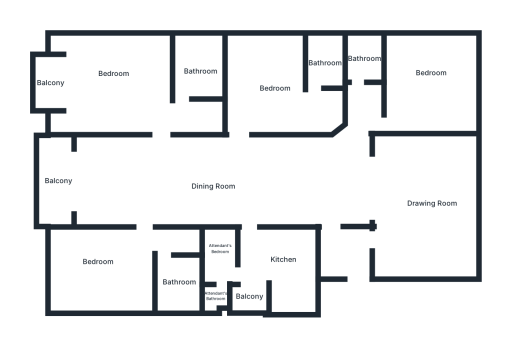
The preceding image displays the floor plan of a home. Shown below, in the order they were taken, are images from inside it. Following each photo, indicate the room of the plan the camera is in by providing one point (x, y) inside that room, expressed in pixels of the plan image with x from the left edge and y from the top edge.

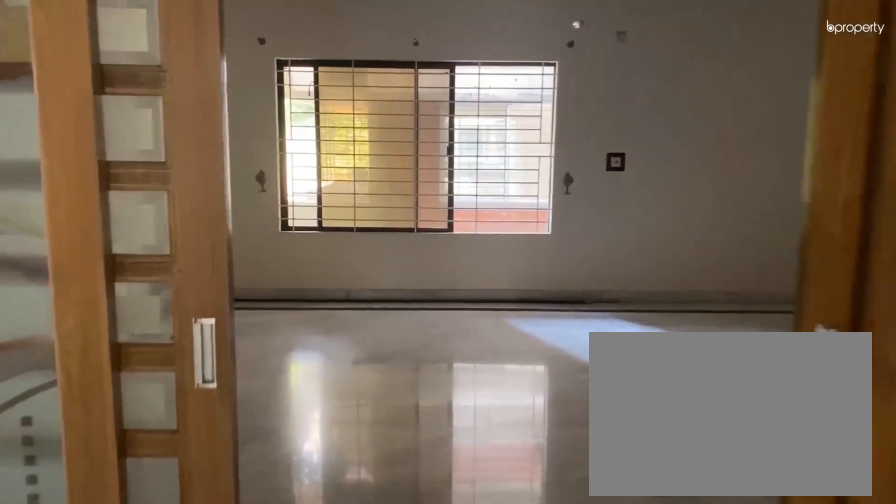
(423, 184)
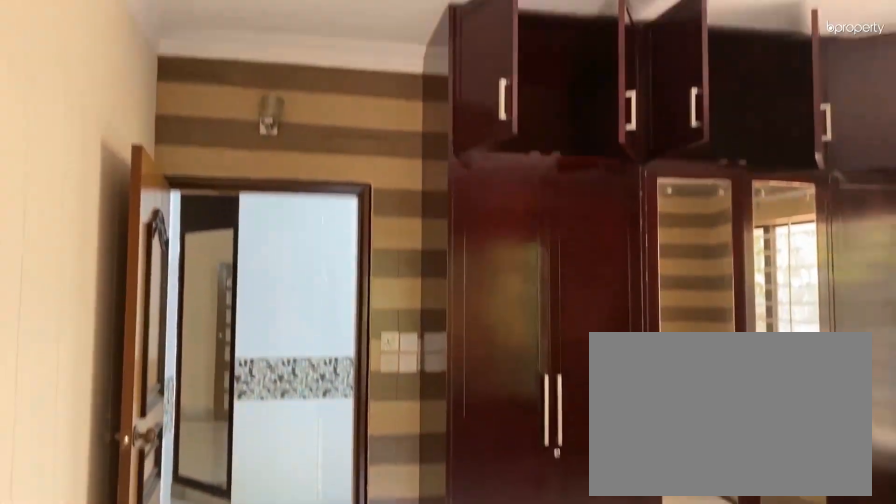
(430, 75)
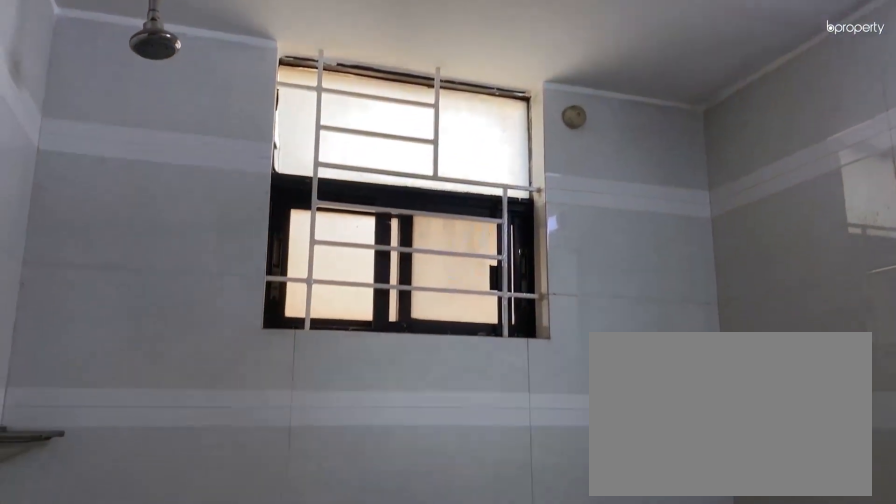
(362, 54)
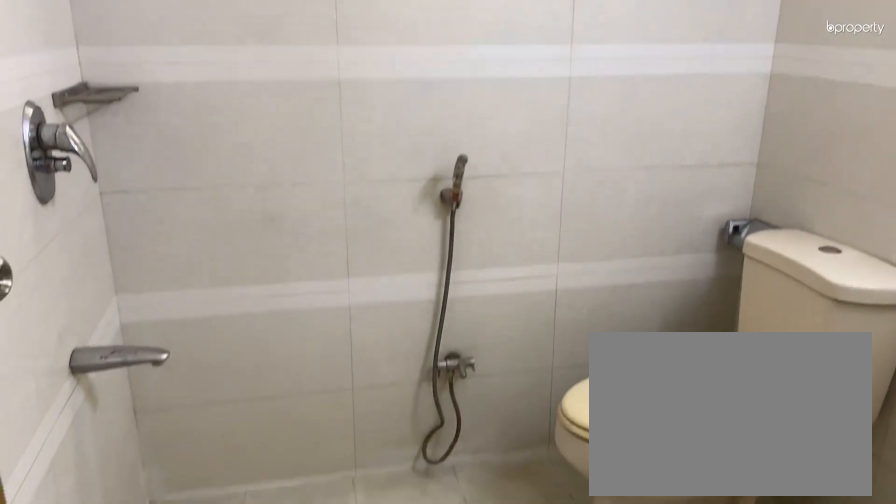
(362, 54)
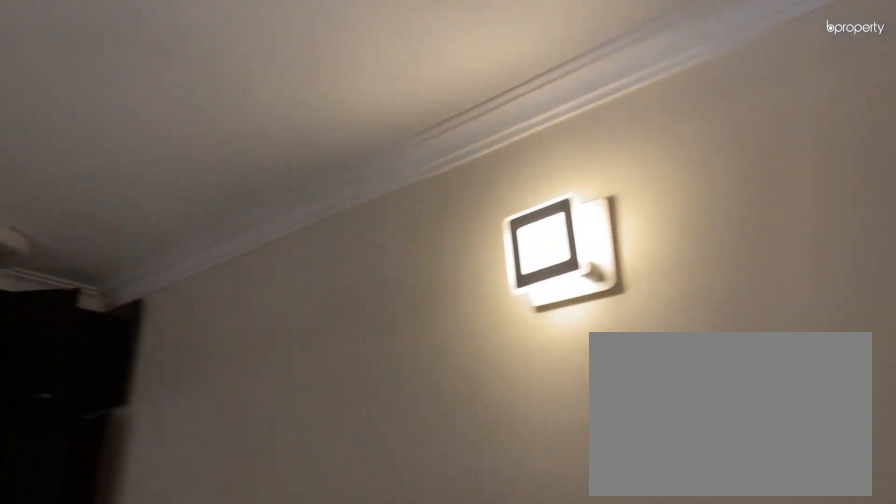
(284, 91)
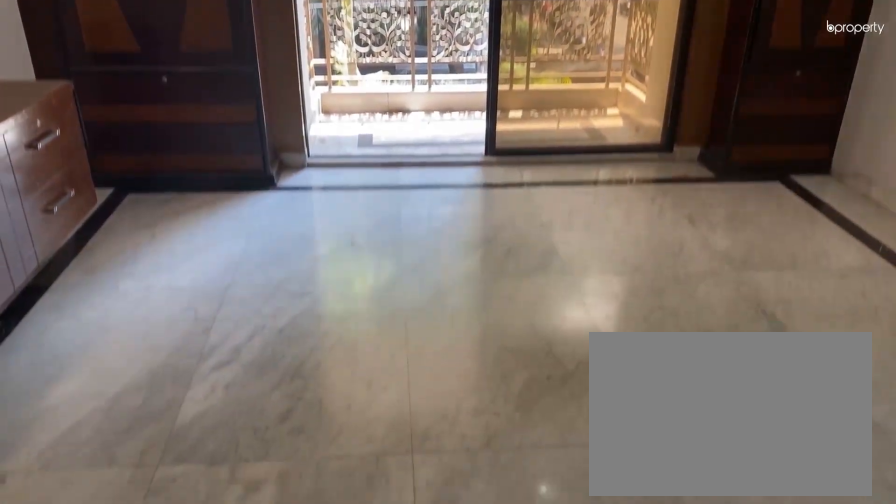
(123, 86)
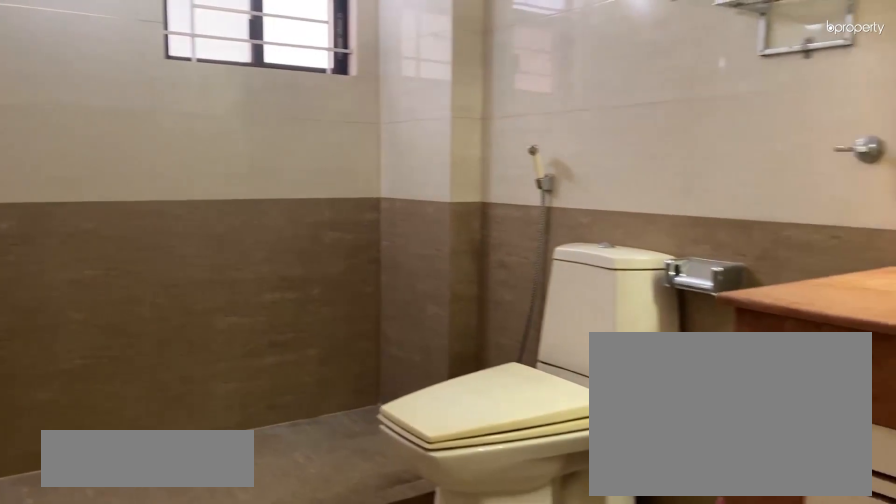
(197, 66)
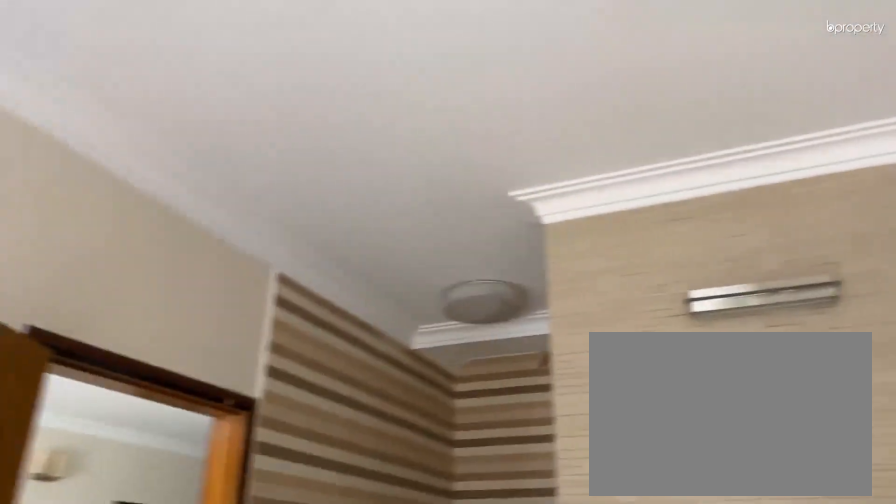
(101, 269)
